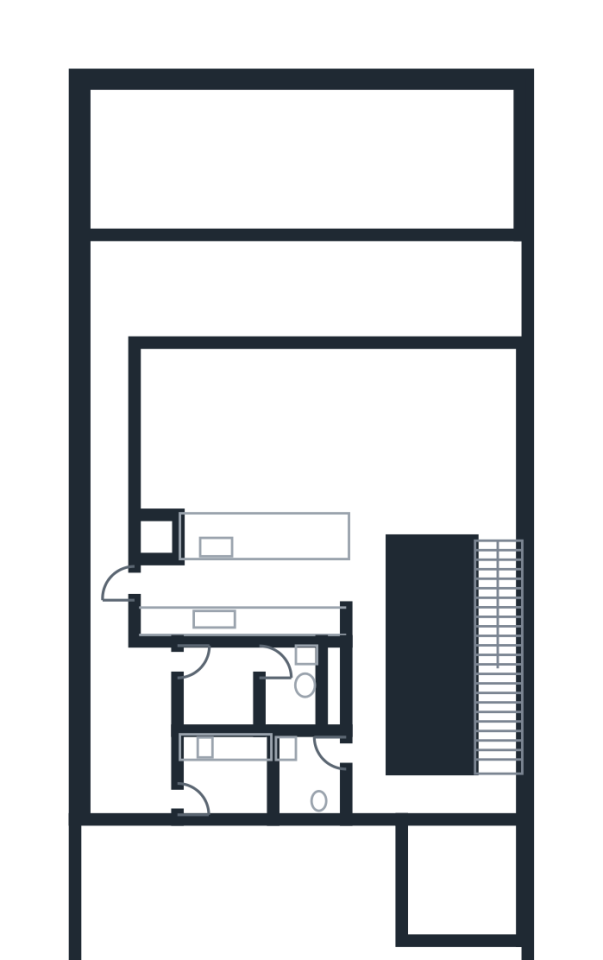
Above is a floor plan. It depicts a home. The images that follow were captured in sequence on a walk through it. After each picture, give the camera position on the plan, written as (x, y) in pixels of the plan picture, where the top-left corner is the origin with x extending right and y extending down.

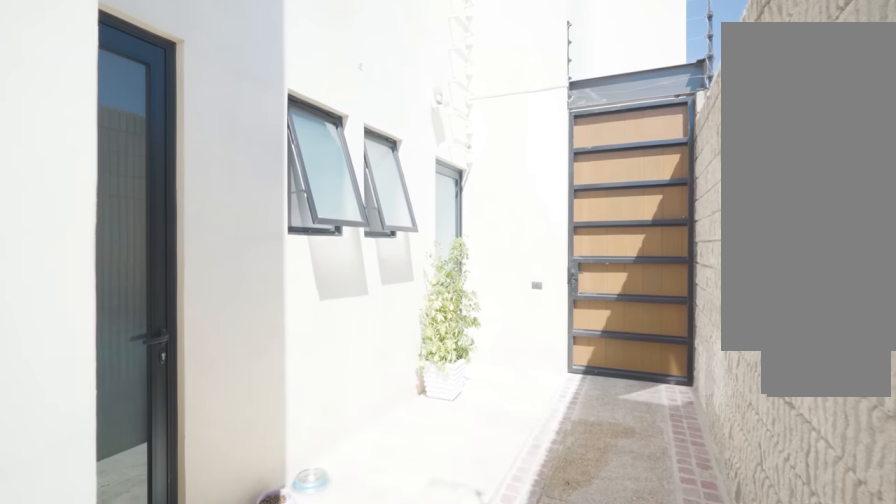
(107, 580)
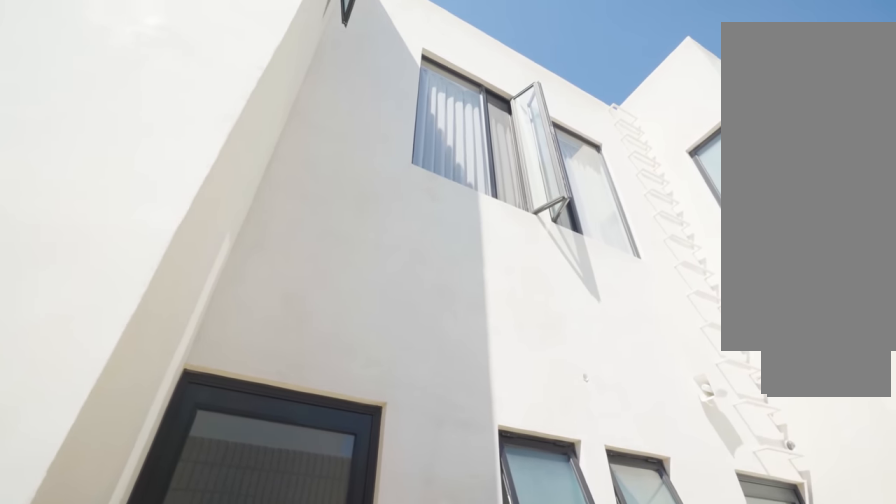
(111, 689)
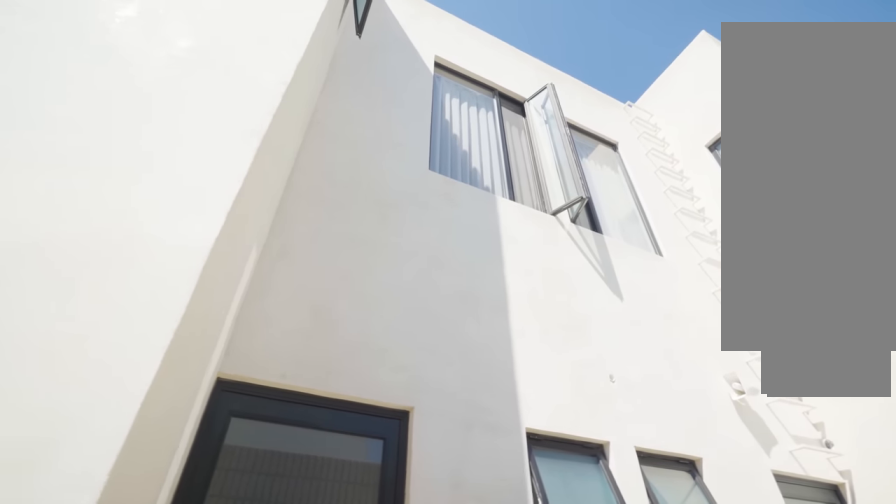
(111, 689)
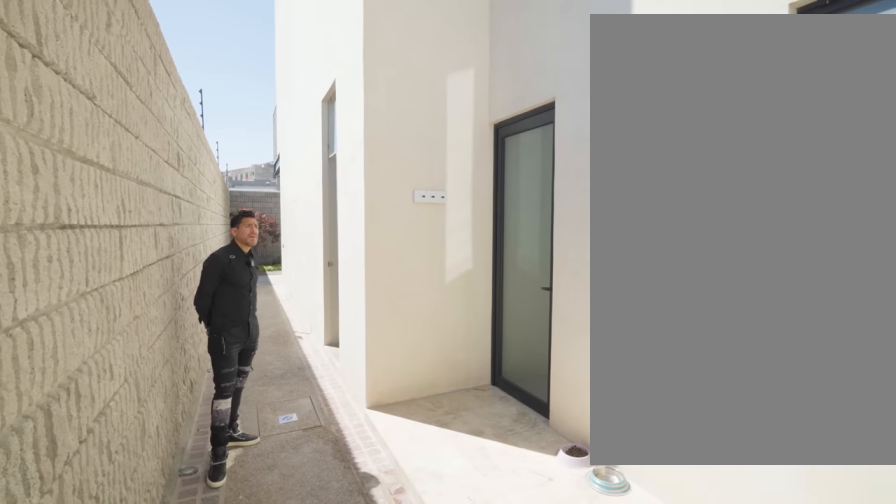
(122, 782)
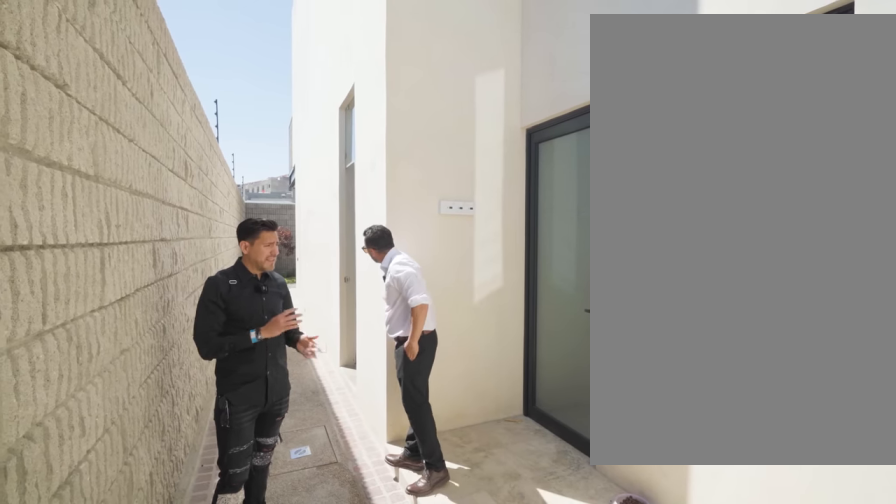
(117, 774)
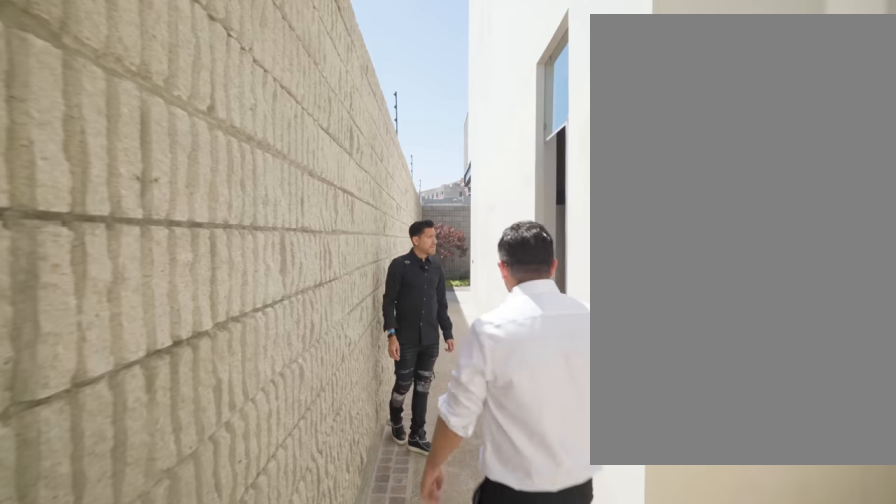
(104, 728)
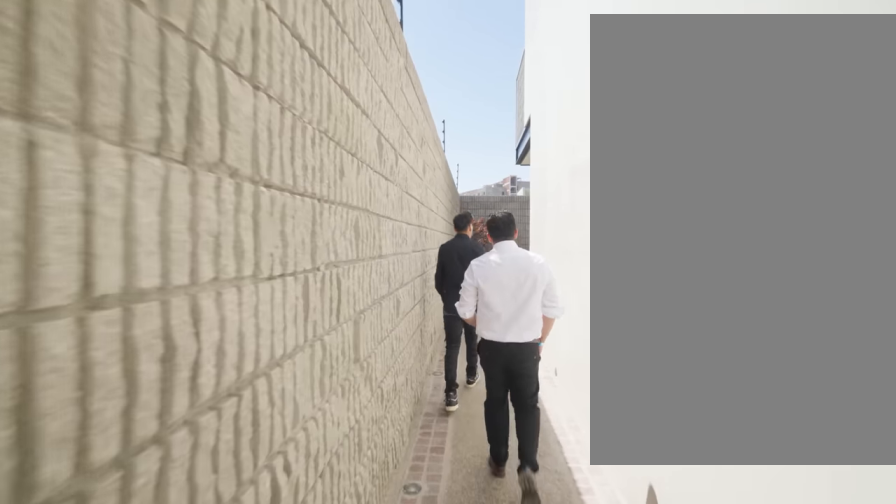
(98, 648)
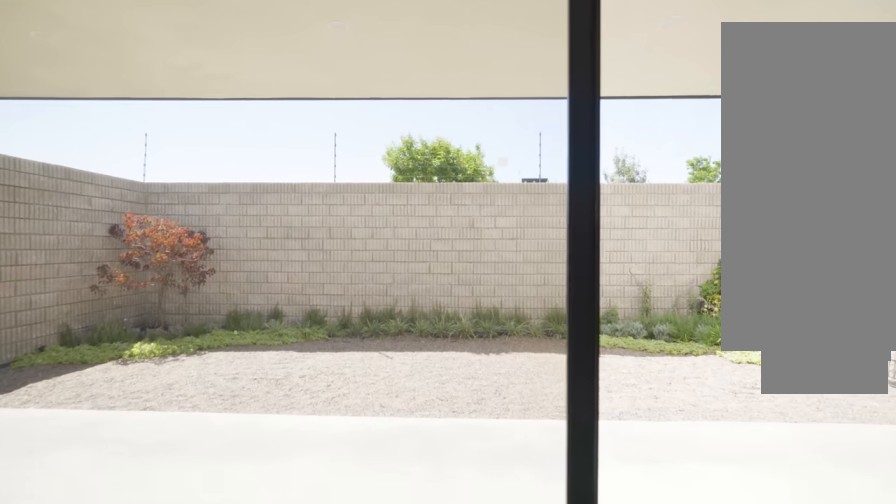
(293, 438)
